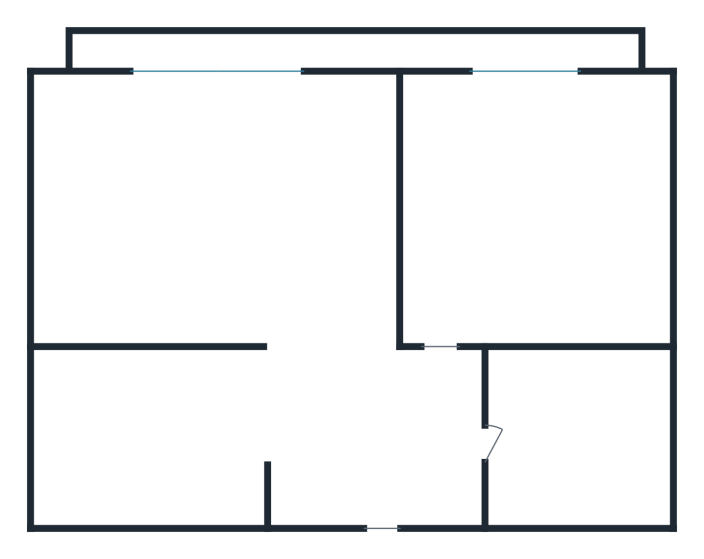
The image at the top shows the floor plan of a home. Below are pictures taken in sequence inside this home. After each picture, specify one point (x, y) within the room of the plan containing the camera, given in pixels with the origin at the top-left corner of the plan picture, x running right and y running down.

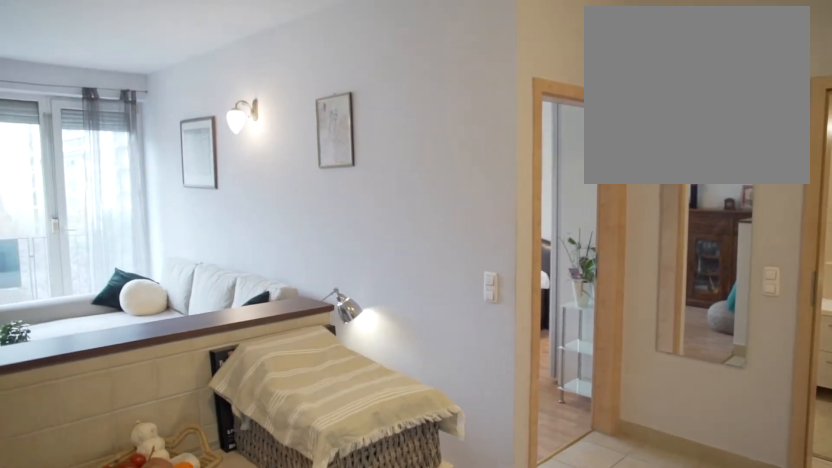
(118, 444)
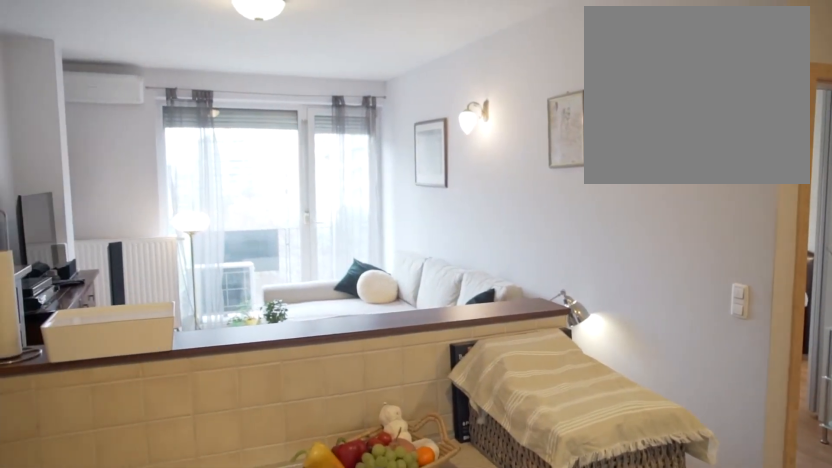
(118, 444)
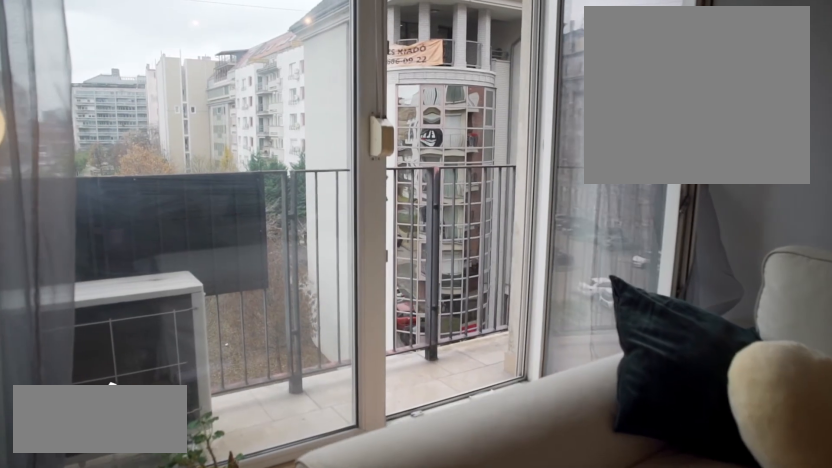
(237, 116)
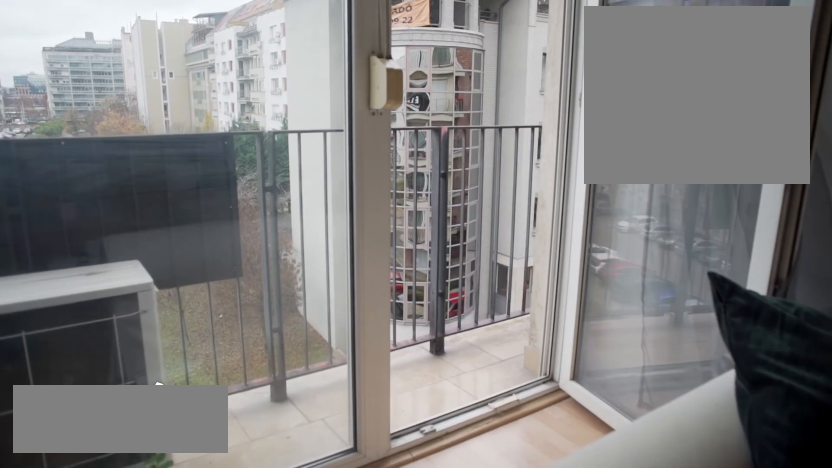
(237, 116)
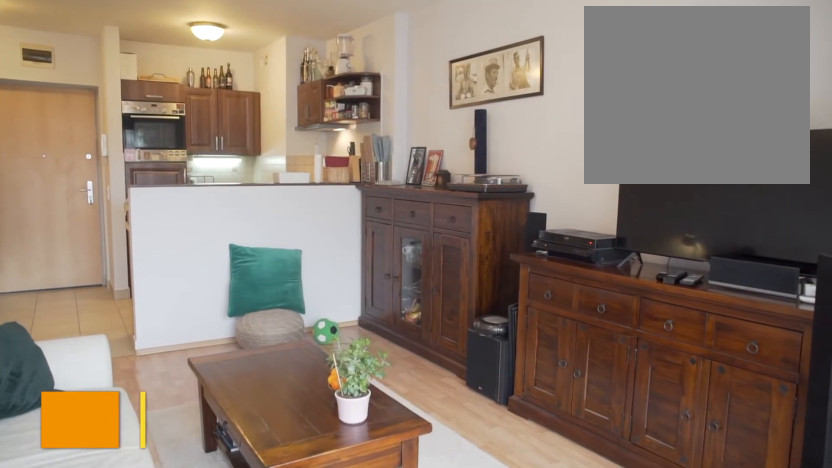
(215, 134)
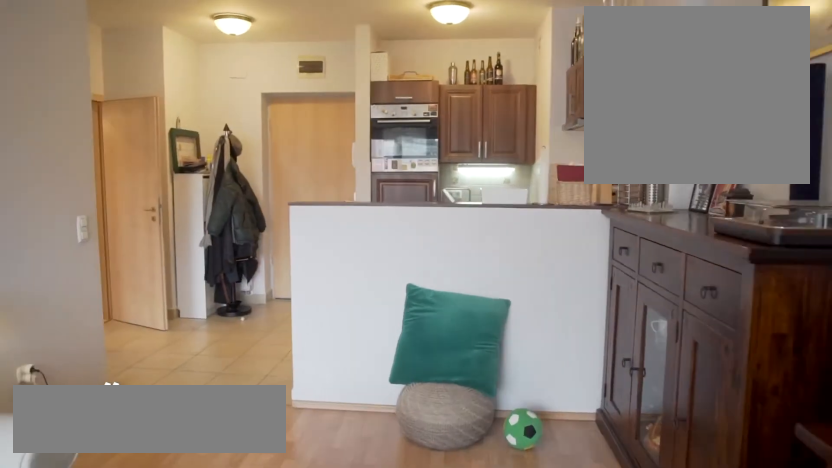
(233, 174)
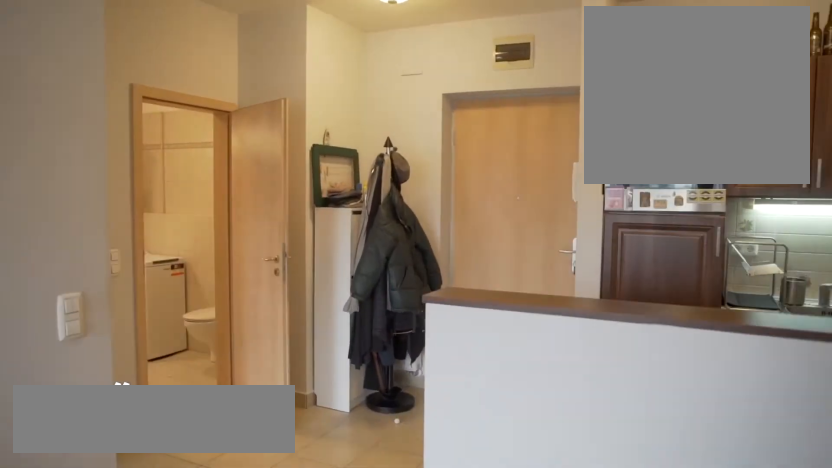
(244, 199)
